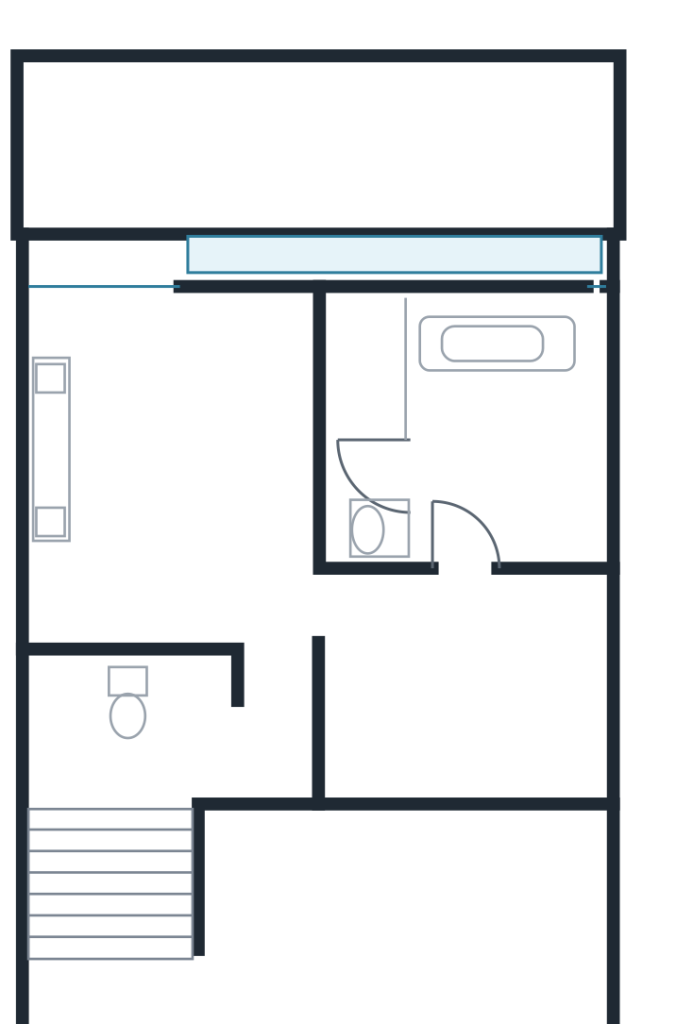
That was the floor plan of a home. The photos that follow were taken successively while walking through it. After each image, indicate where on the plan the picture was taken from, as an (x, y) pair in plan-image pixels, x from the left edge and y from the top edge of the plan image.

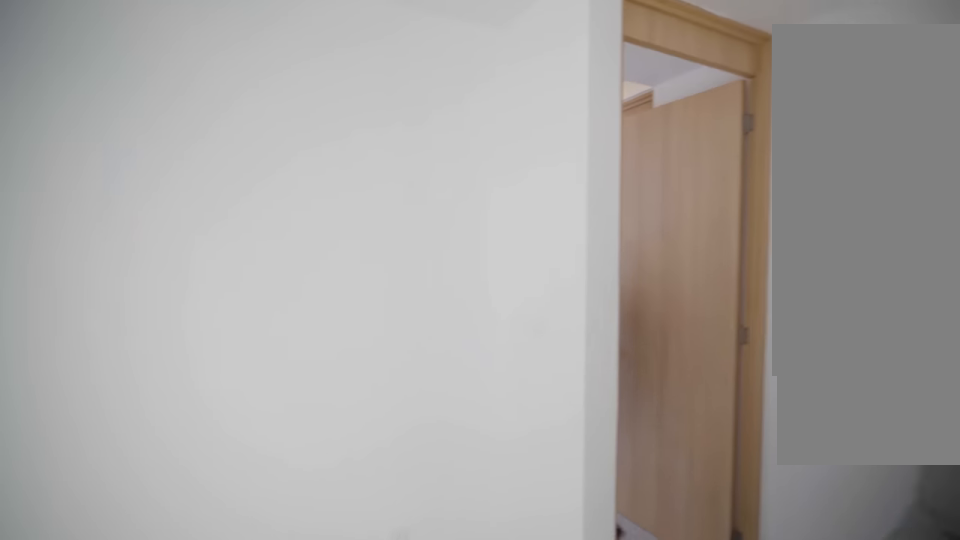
(157, 772)
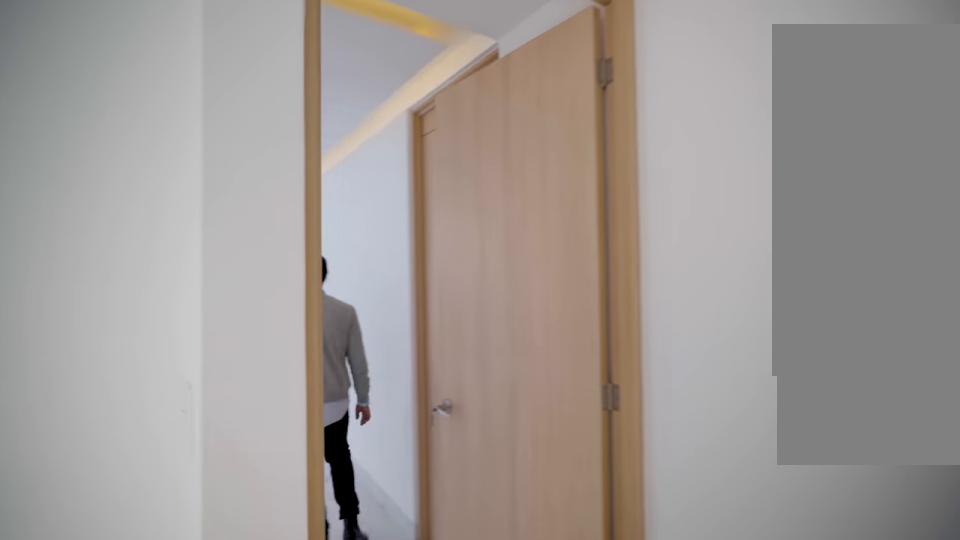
(167, 771)
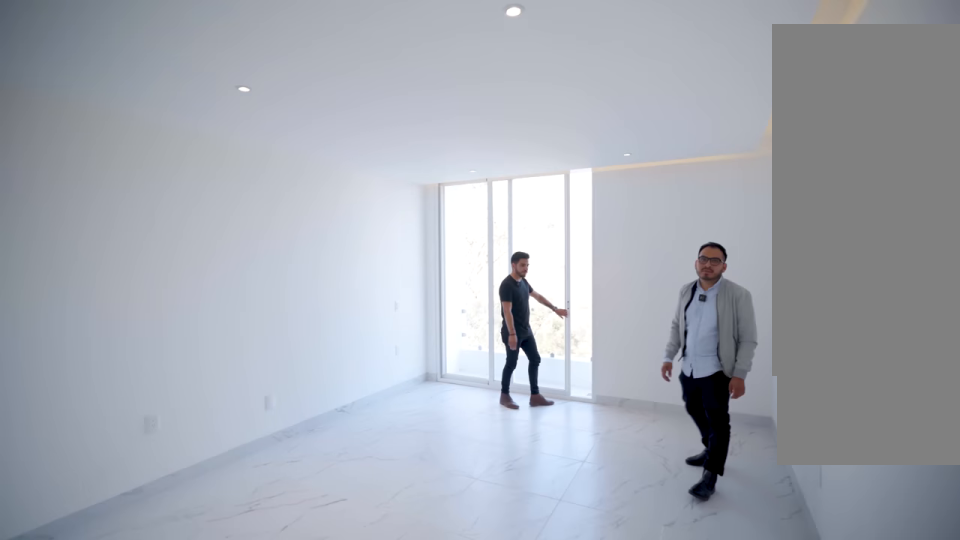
(287, 754)
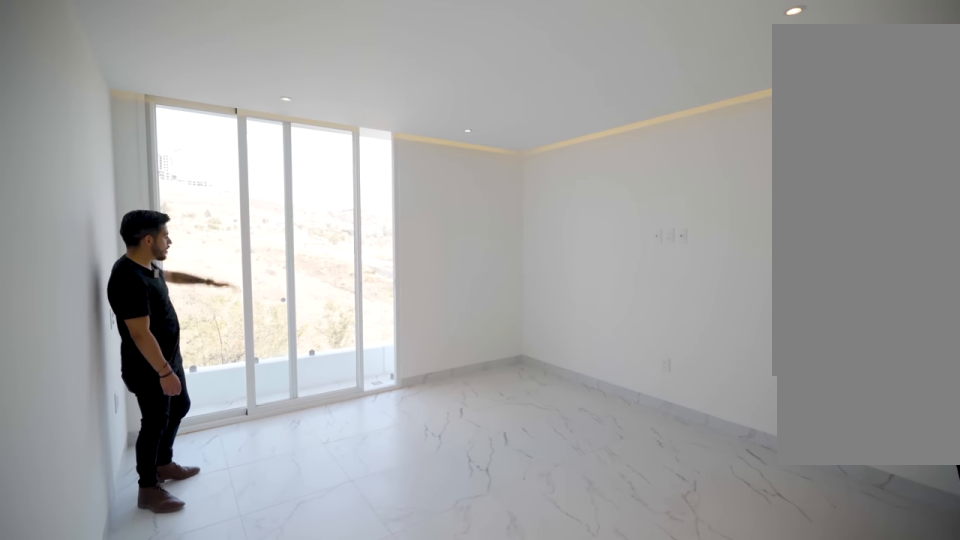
(104, 610)
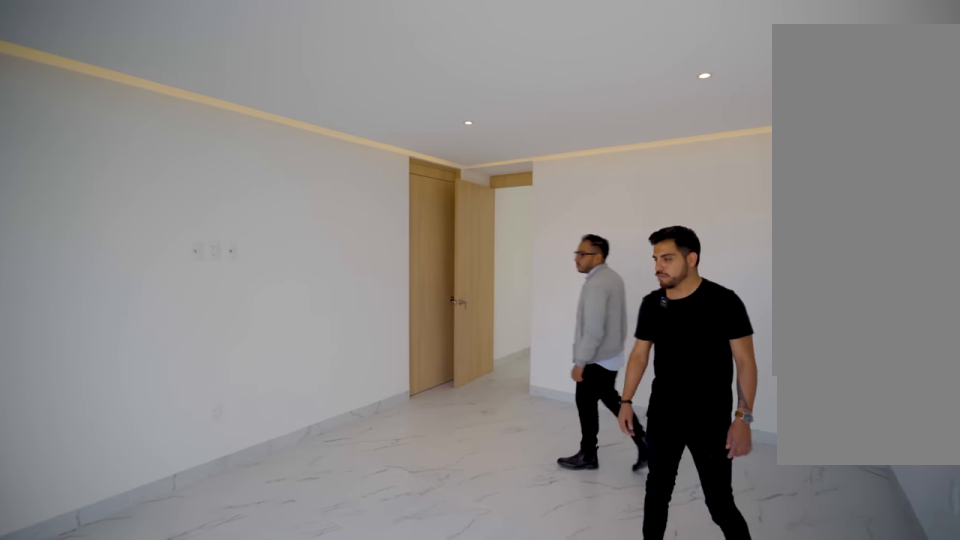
(93, 413)
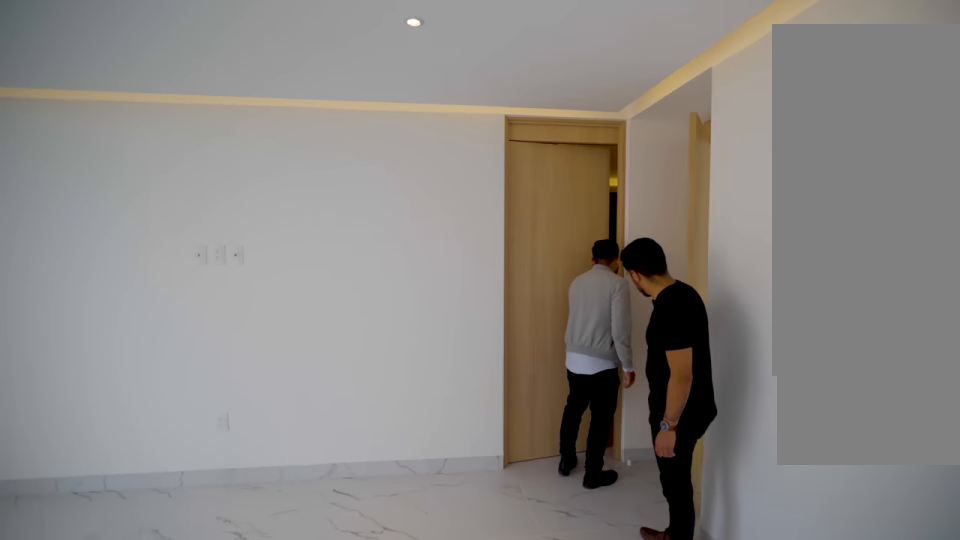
(115, 439)
